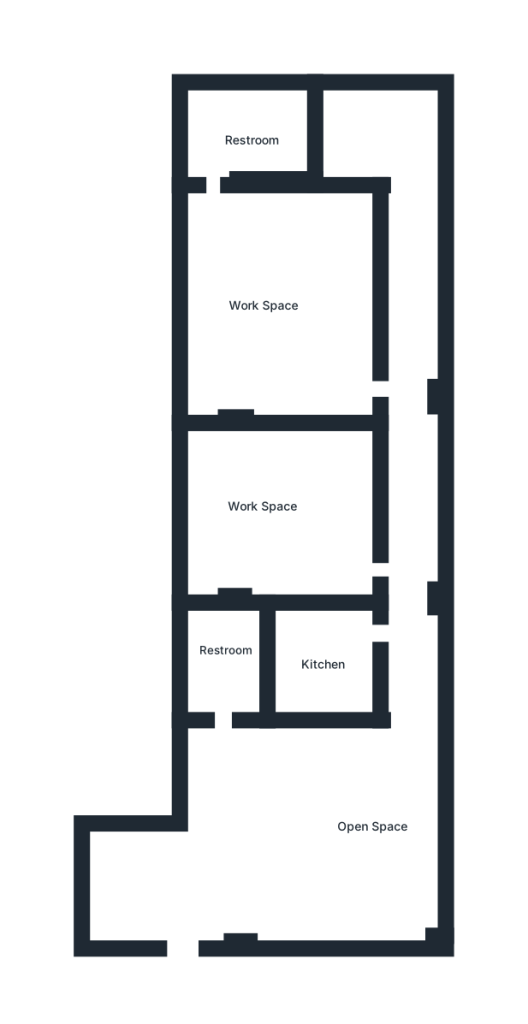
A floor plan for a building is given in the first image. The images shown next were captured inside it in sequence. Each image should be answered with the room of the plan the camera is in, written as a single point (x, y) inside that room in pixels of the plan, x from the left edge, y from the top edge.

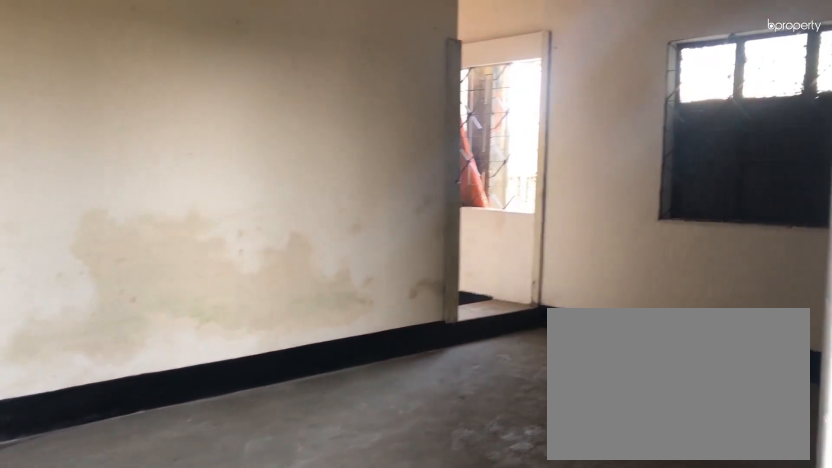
(181, 943)
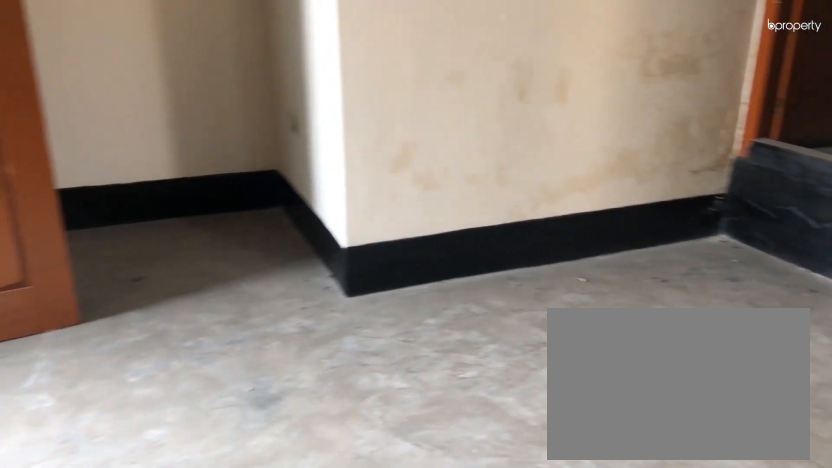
(354, 822)
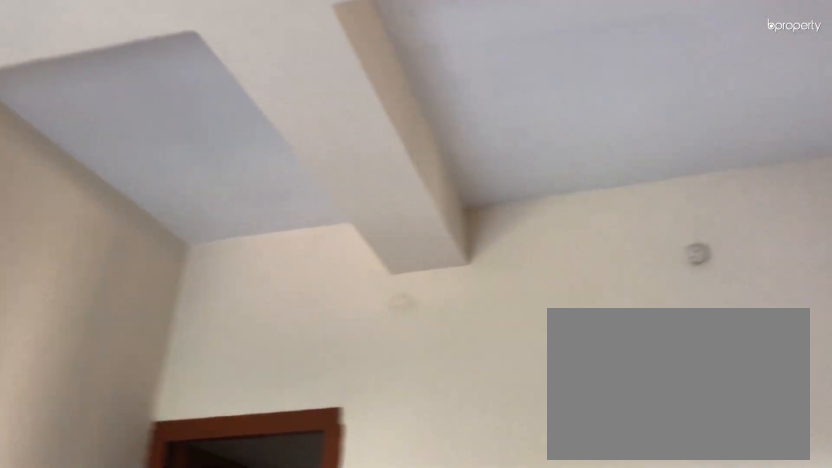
(354, 822)
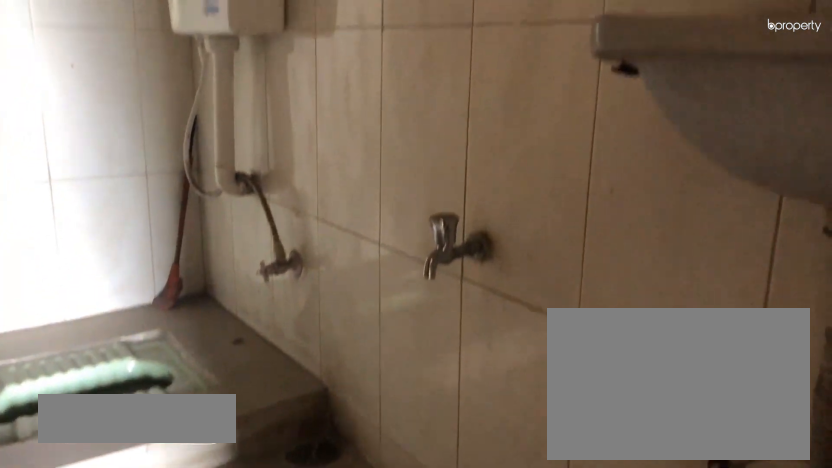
(230, 666)
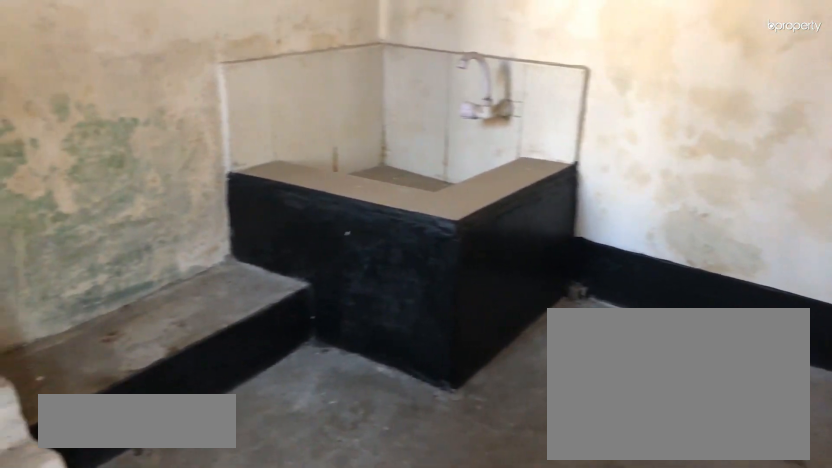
(322, 659)
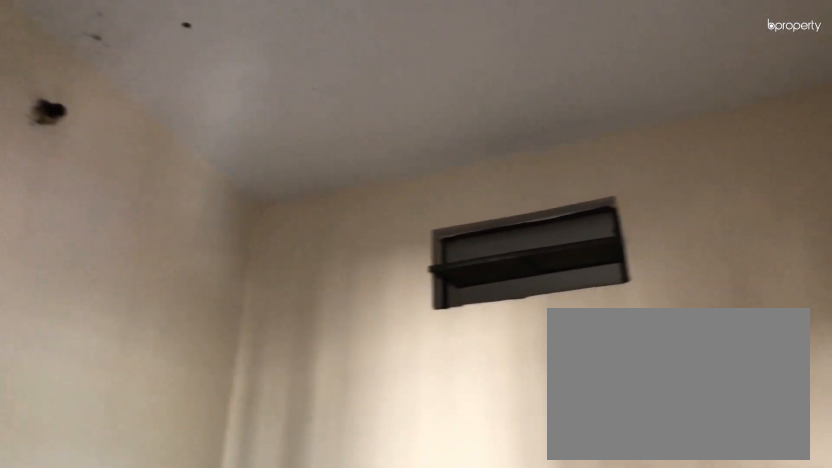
(322, 659)
